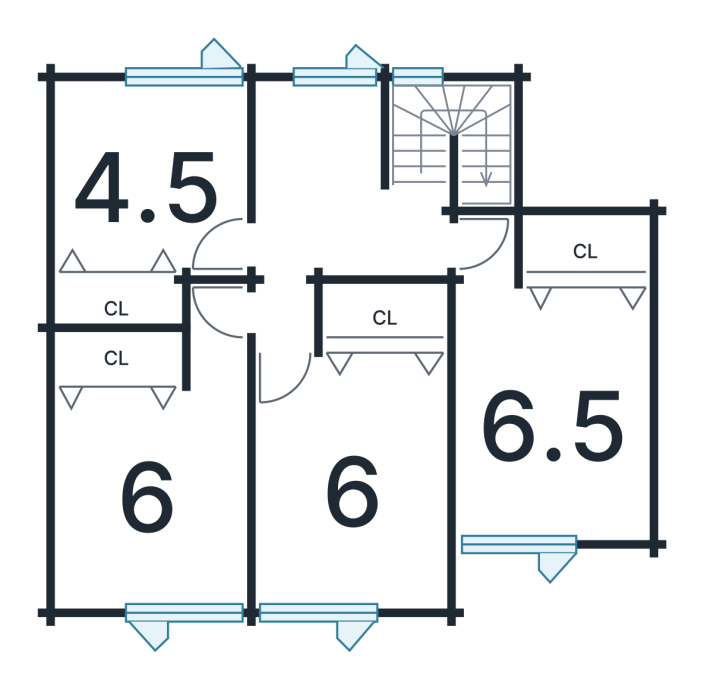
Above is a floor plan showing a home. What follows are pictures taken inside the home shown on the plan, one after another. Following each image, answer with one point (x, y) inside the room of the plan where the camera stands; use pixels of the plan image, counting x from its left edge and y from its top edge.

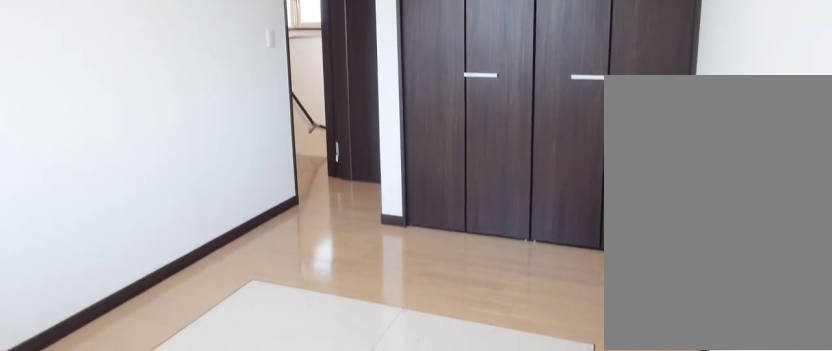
(571, 314)
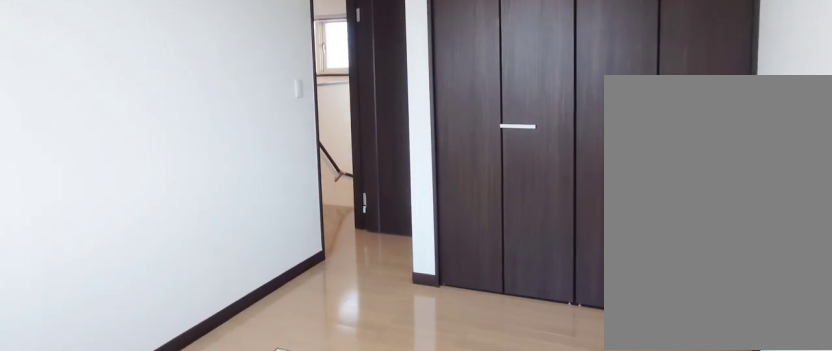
(571, 314)
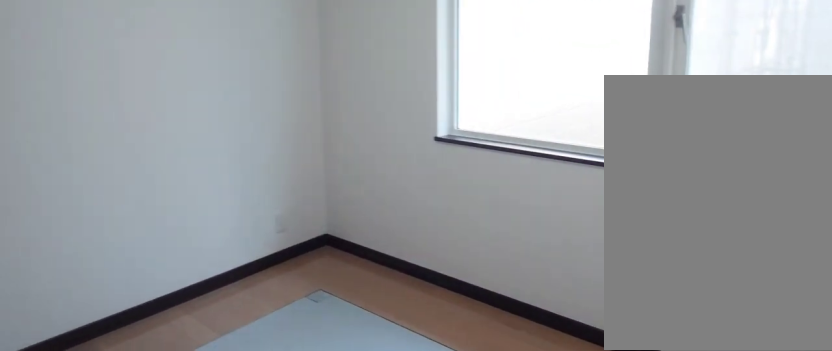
(155, 100)
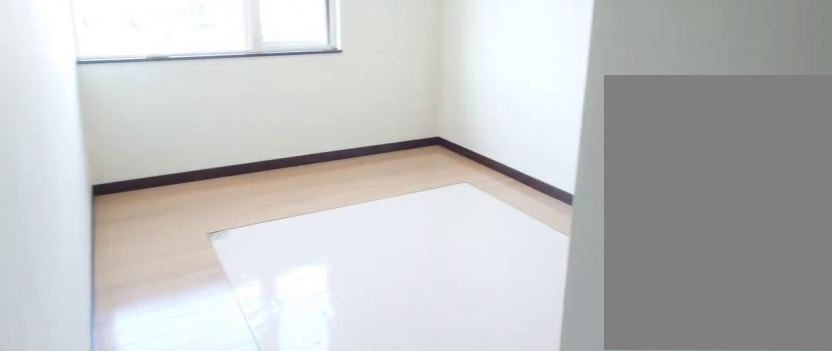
(135, 490)
